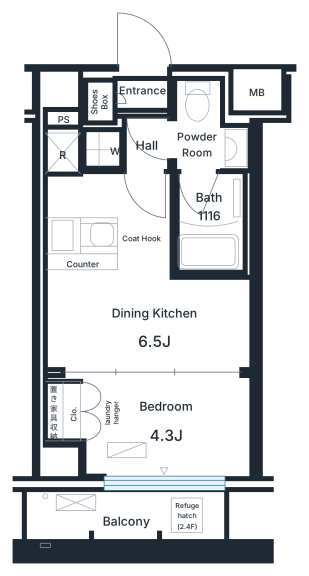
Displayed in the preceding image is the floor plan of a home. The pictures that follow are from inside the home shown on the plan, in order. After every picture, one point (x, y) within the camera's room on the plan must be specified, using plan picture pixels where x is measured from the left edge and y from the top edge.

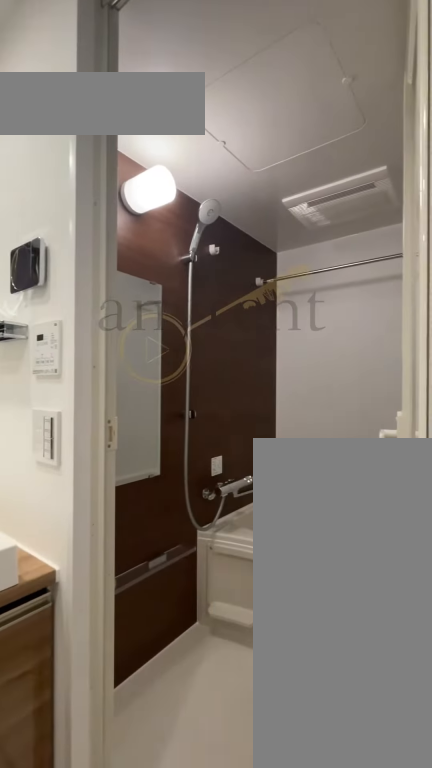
(207, 226)
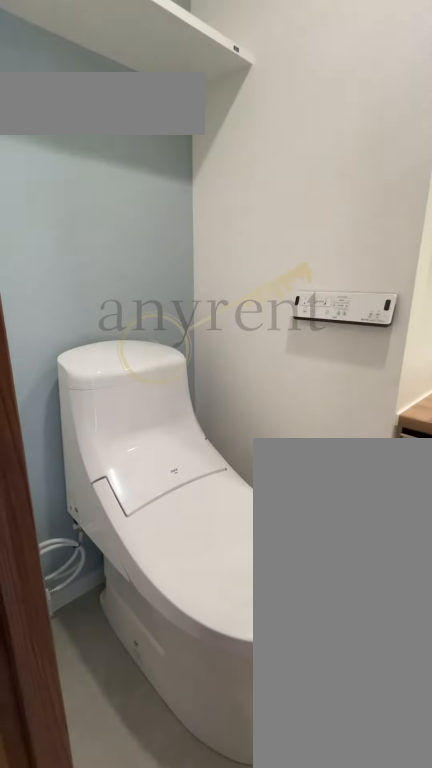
(197, 102)
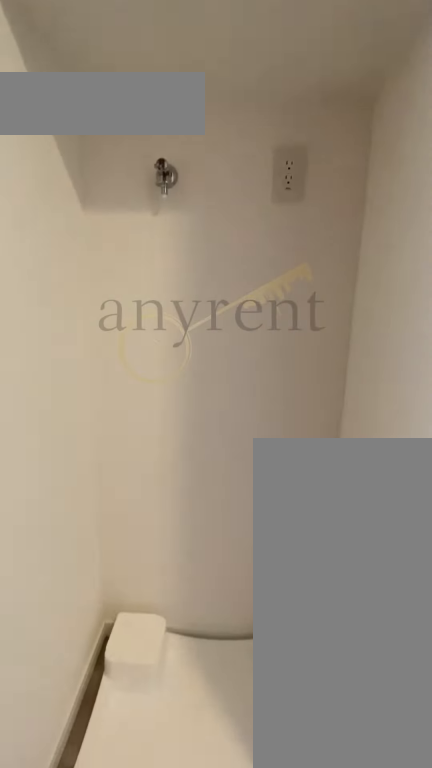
(104, 151)
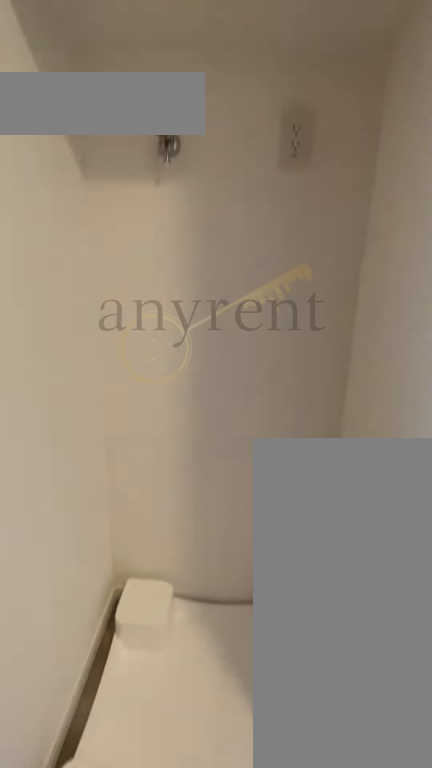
(104, 151)
